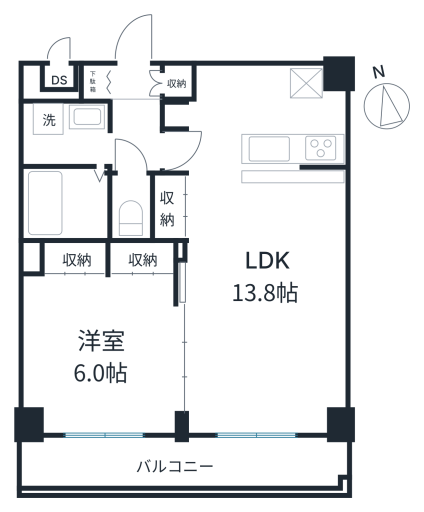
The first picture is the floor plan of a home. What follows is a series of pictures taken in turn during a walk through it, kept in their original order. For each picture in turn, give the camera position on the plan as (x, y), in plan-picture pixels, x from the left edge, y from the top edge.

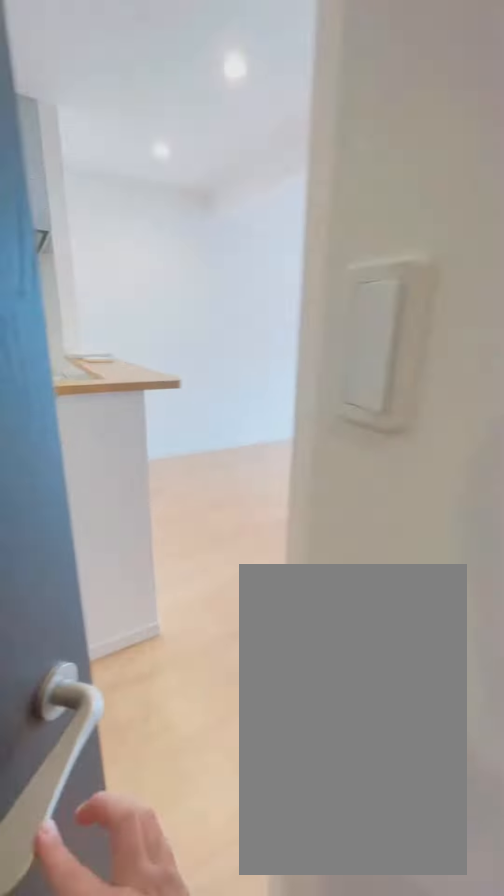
(167, 169)
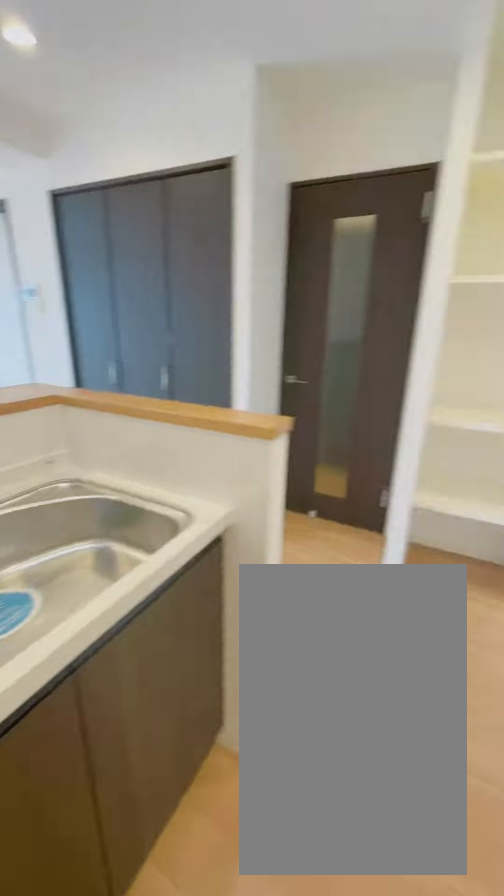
(263, 101)
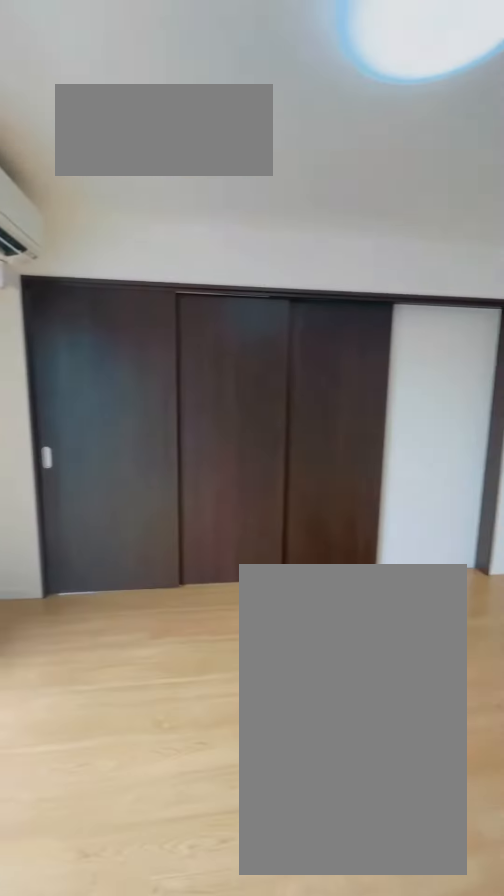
(302, 387)
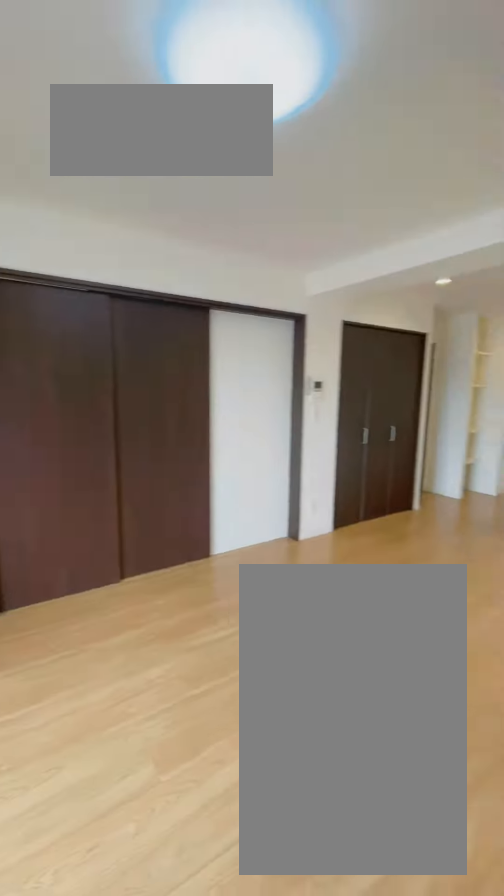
(302, 387)
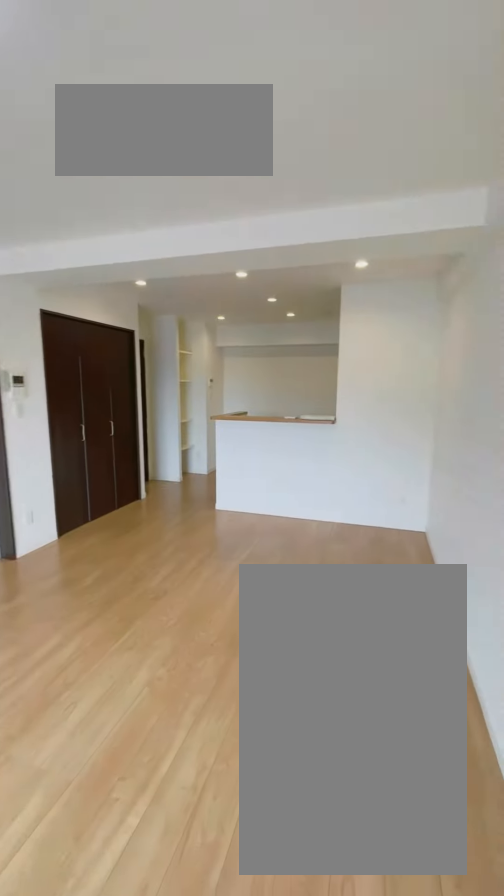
(303, 387)
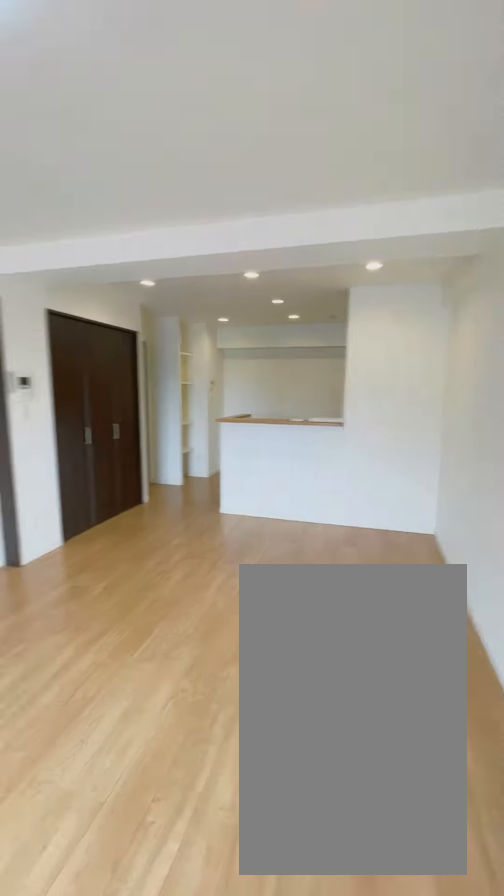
(295, 388)
